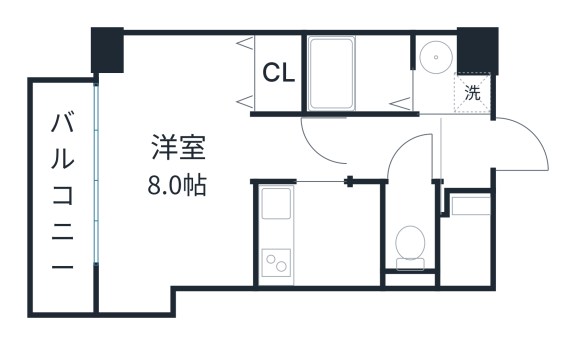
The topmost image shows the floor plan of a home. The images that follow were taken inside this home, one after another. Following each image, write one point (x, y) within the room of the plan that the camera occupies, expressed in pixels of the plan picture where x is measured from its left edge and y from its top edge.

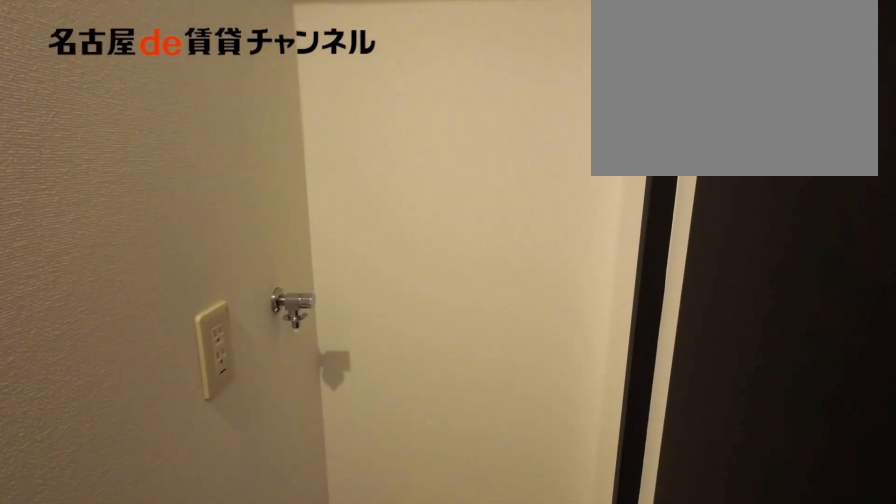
(448, 78)
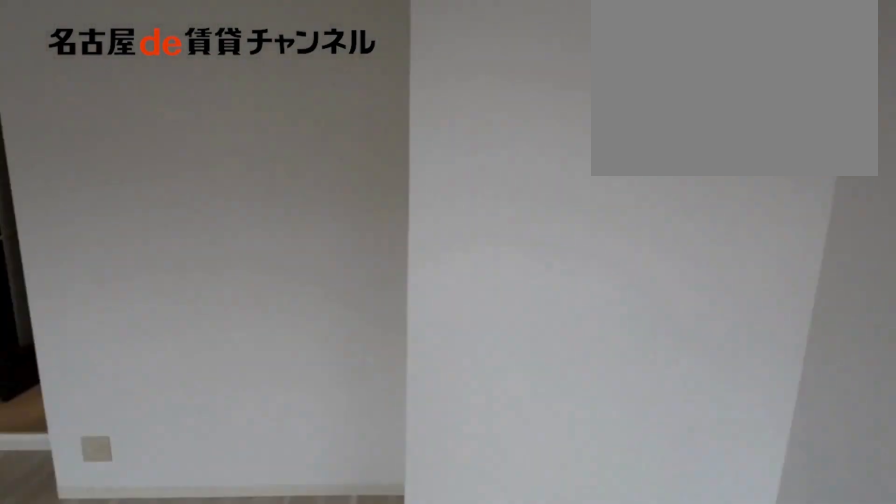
(190, 166)
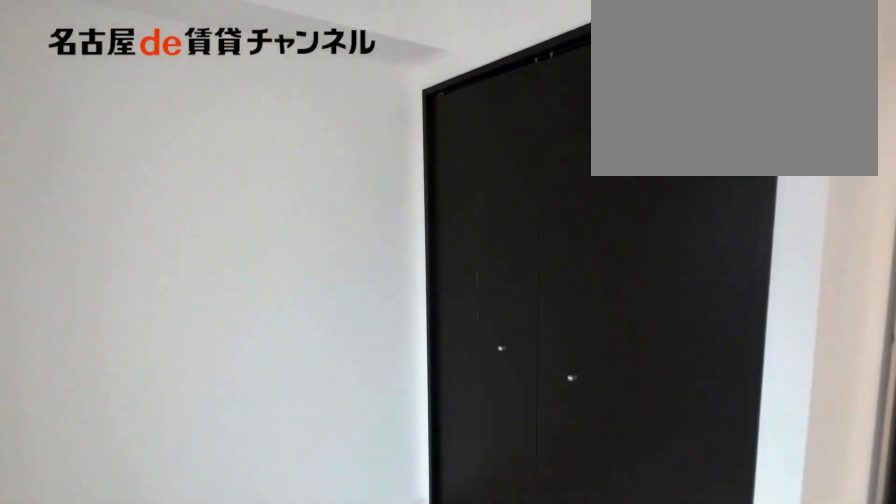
(190, 166)
